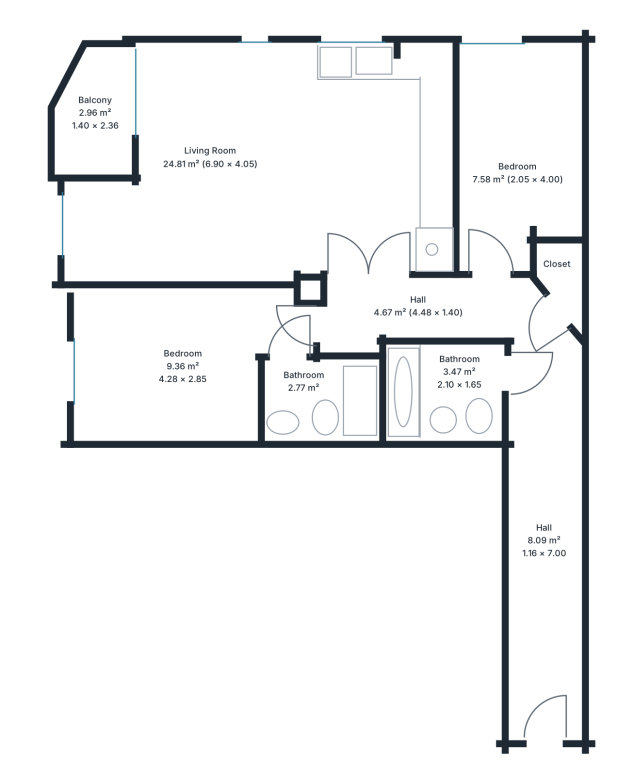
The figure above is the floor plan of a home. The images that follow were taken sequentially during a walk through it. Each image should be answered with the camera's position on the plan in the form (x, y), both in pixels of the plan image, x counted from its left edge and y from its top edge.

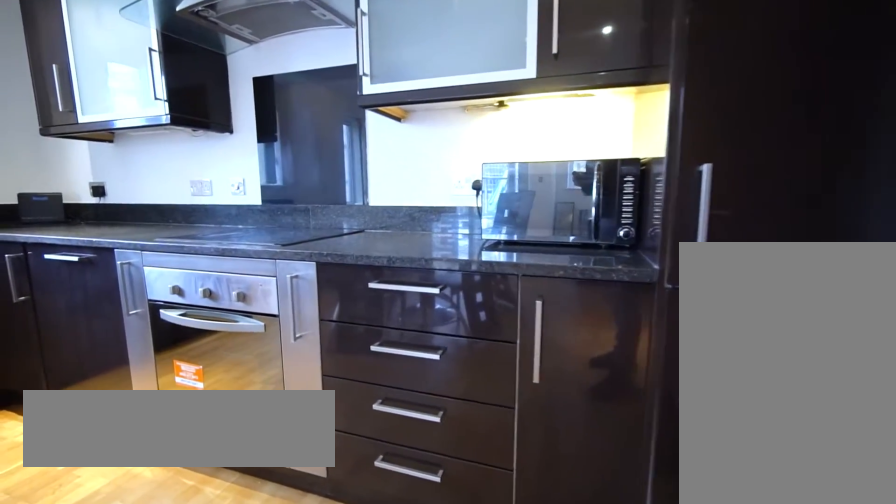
(376, 223)
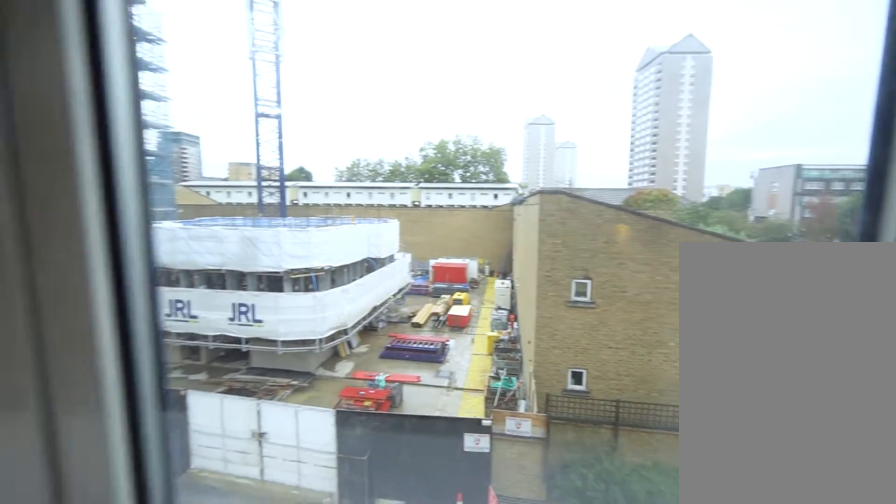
(360, 83)
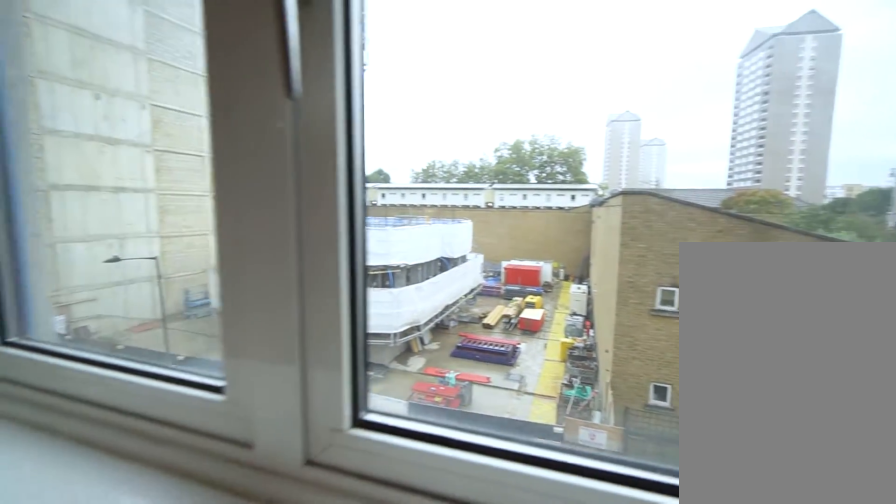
(361, 82)
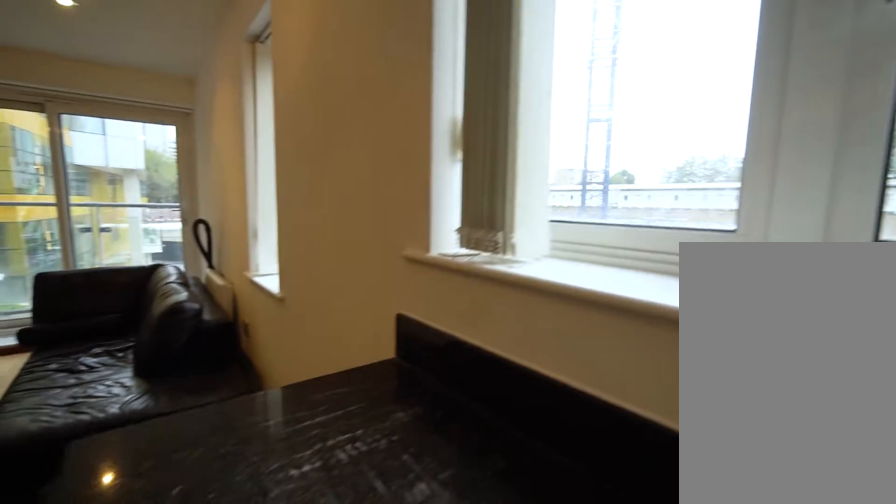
(360, 82)
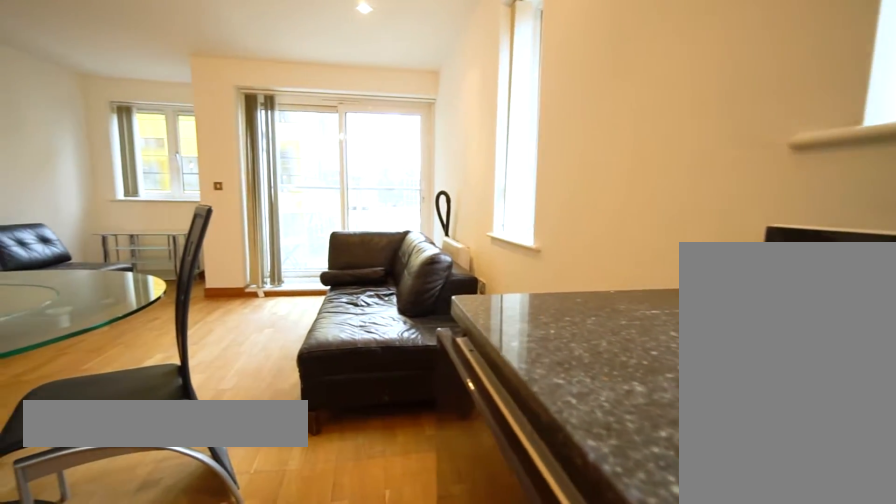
(361, 82)
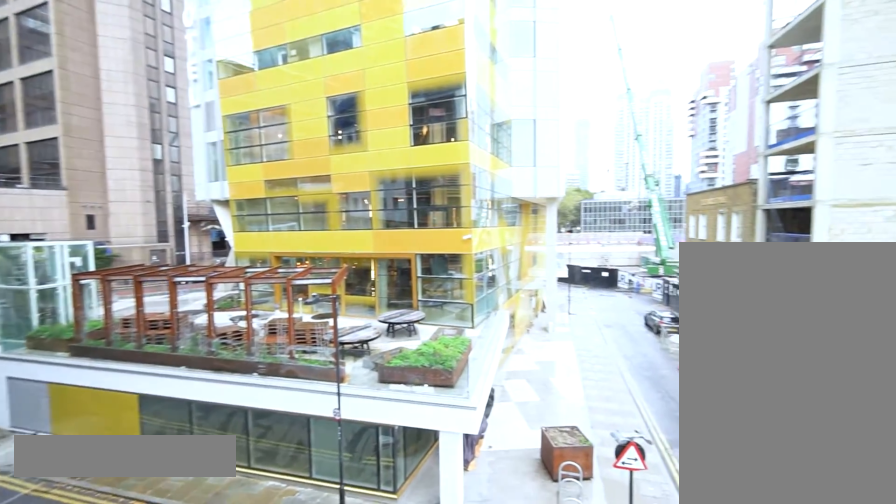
(96, 104)
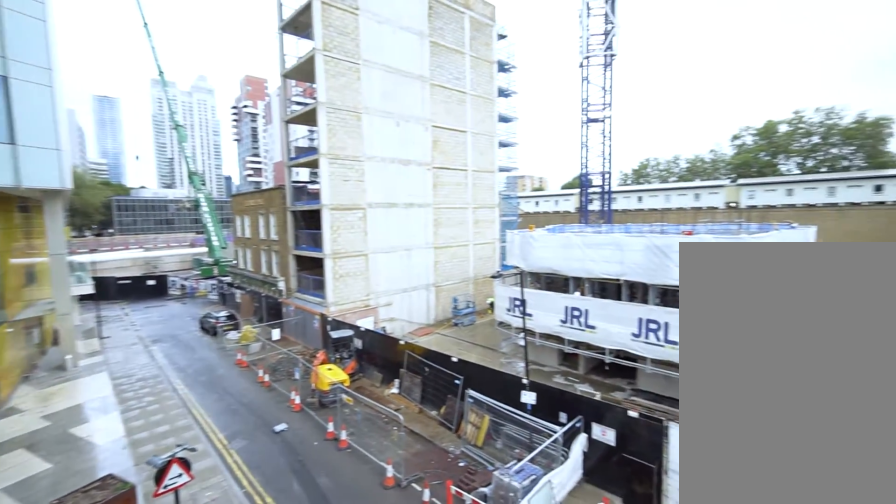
(96, 104)
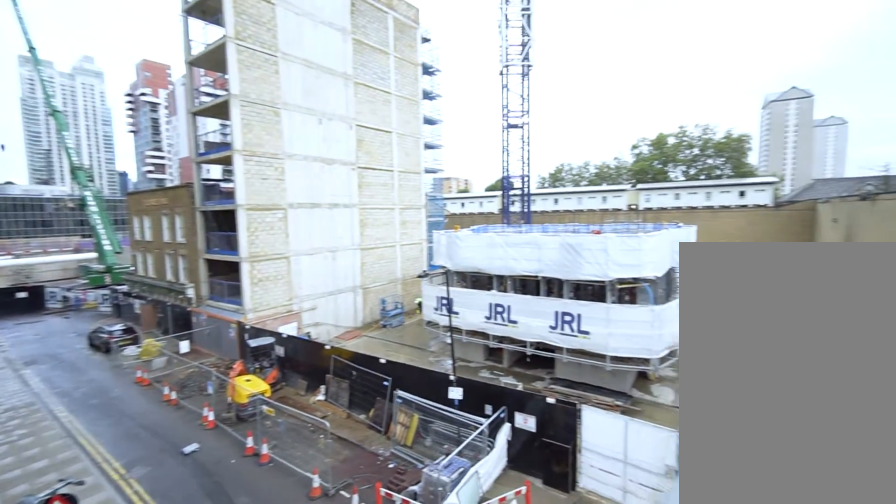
(96, 104)
